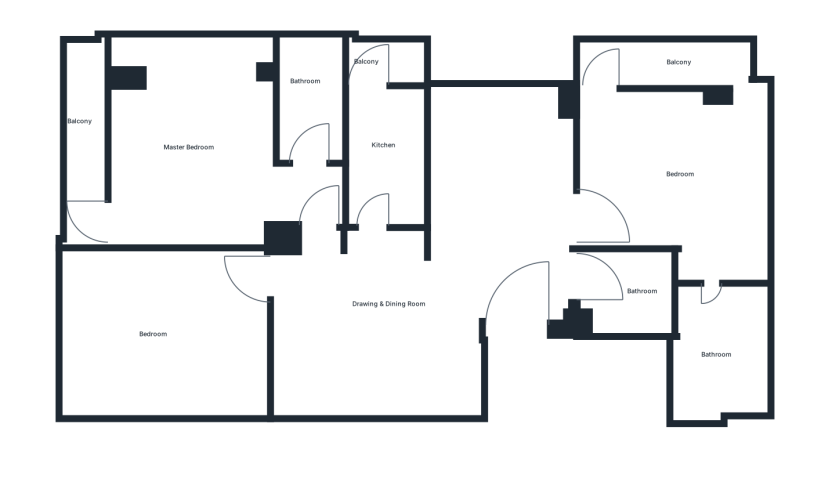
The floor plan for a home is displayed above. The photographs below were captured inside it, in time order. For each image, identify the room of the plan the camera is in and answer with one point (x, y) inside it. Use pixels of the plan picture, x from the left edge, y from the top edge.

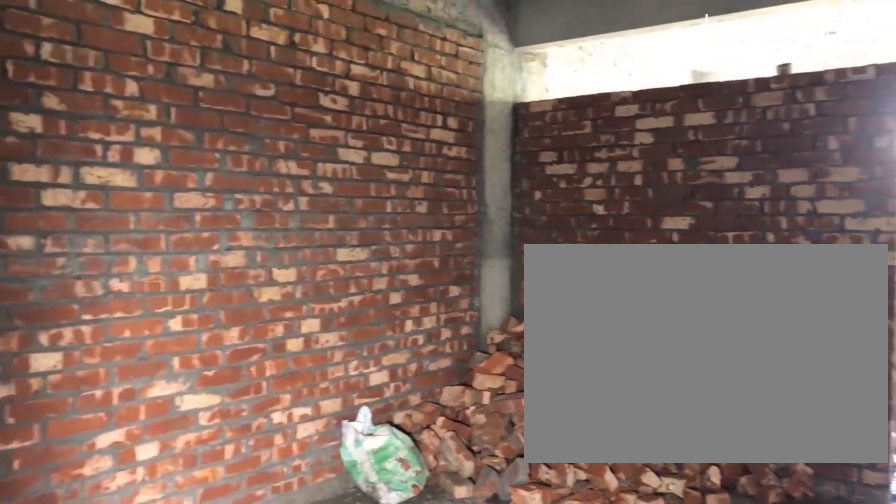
(457, 273)
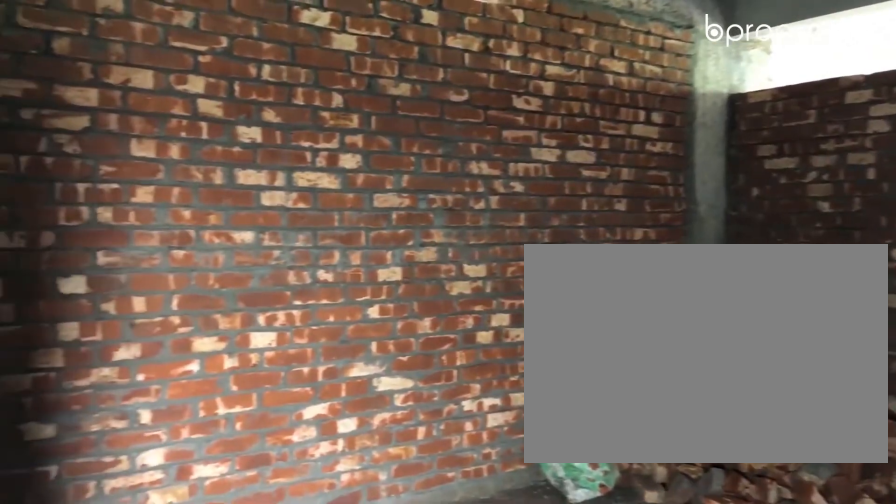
(457, 273)
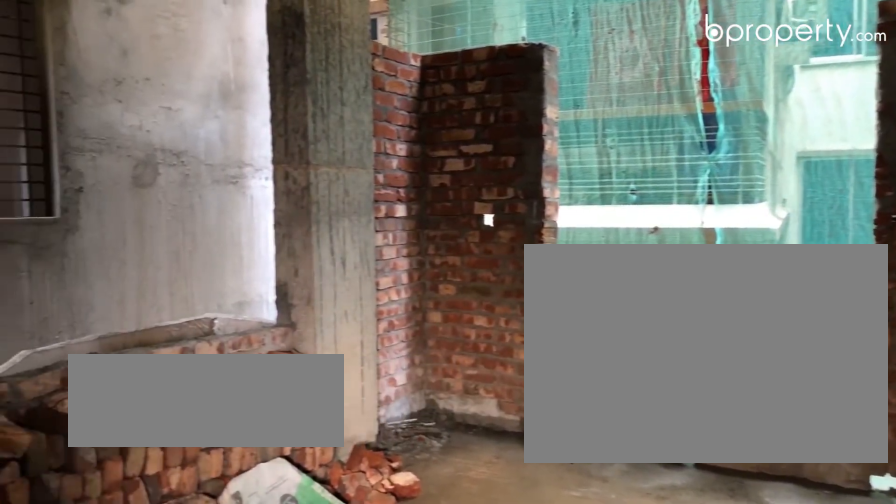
(672, 157)
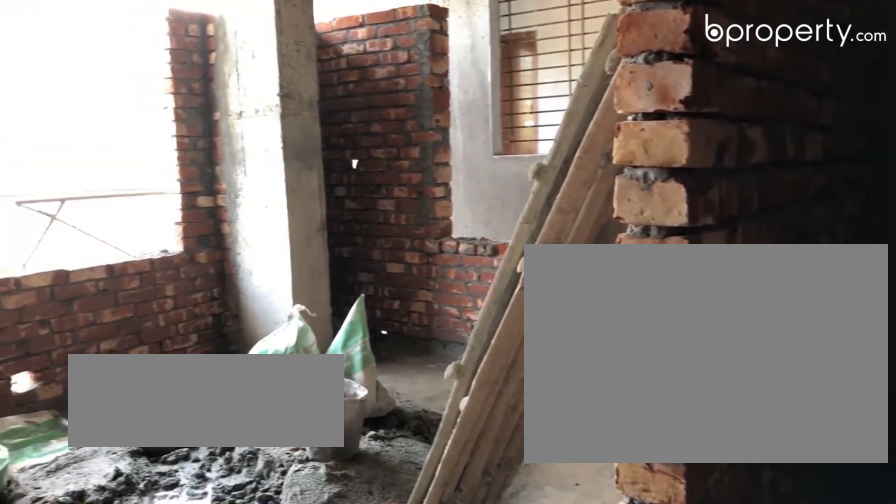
(188, 134)
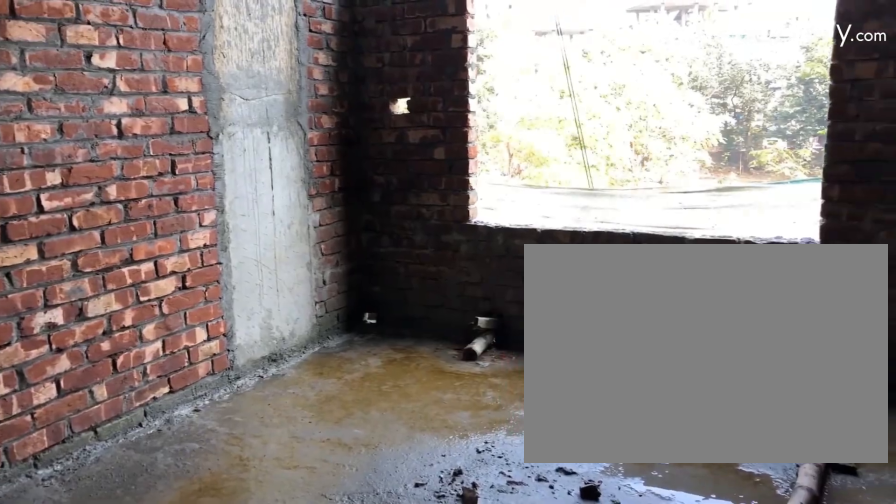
(162, 324)
